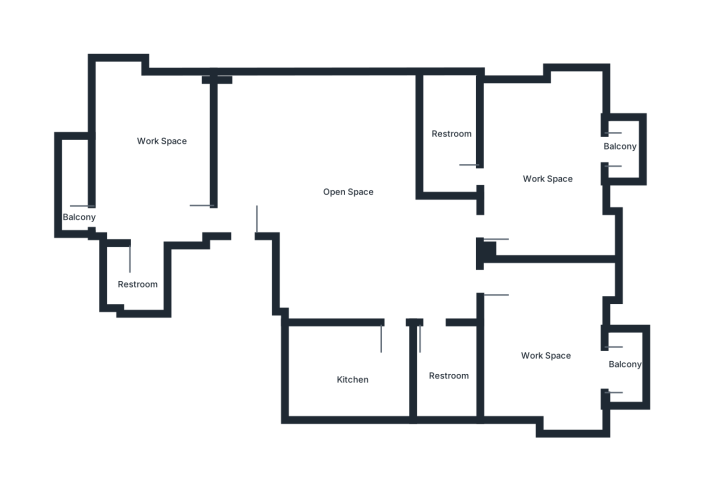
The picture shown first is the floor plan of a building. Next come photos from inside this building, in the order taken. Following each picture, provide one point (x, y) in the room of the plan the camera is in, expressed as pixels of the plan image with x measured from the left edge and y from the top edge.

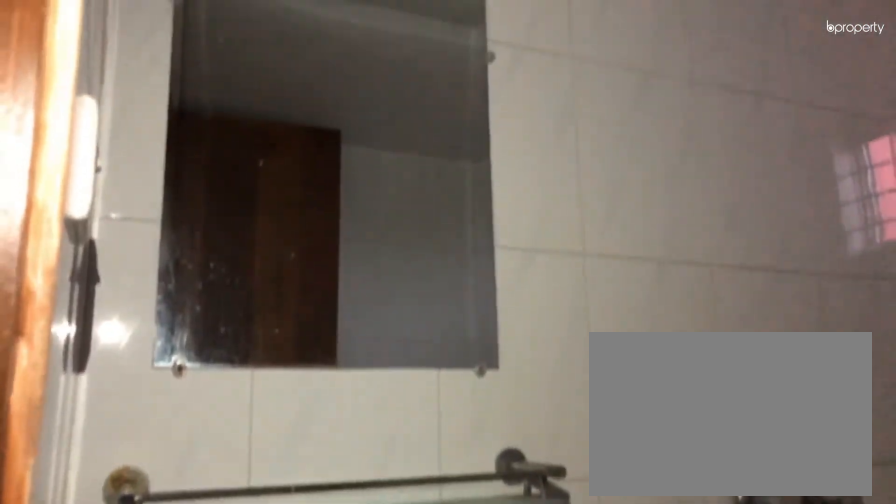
(448, 366)
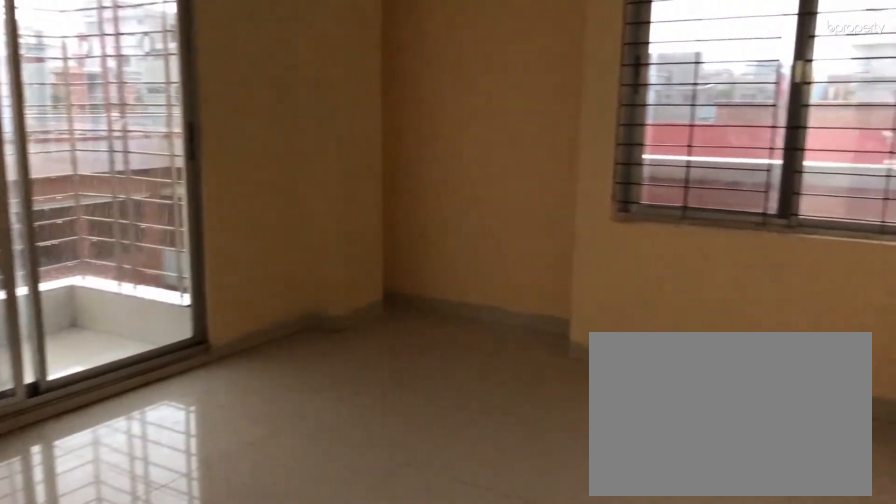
(543, 348)
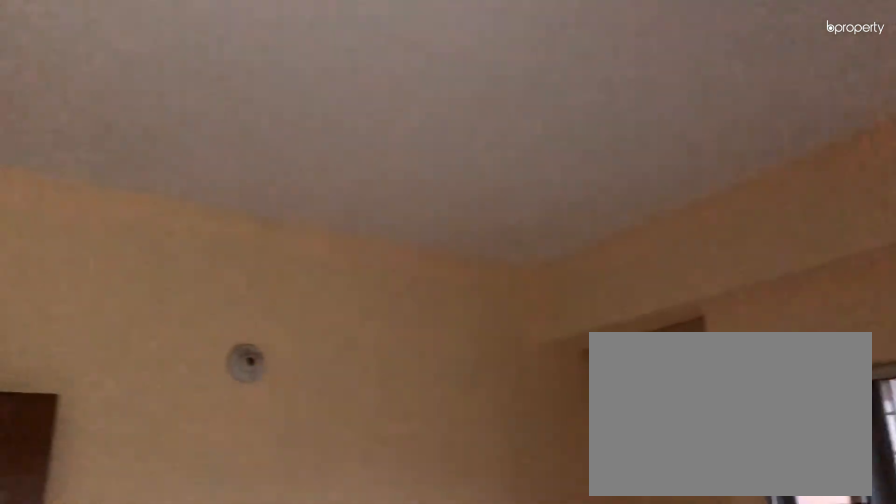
(543, 348)
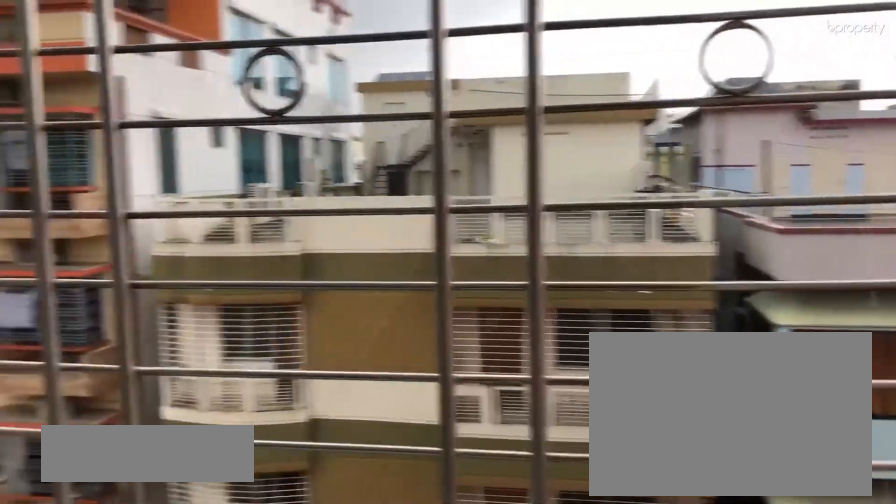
(621, 367)
